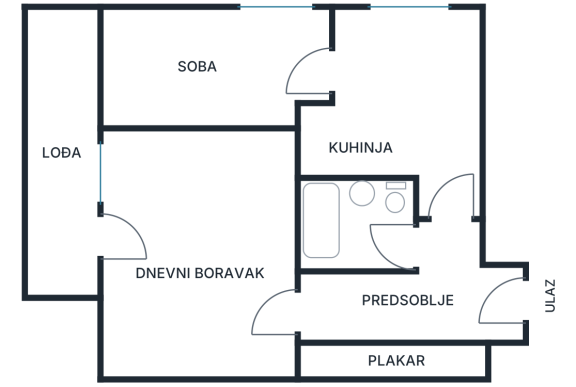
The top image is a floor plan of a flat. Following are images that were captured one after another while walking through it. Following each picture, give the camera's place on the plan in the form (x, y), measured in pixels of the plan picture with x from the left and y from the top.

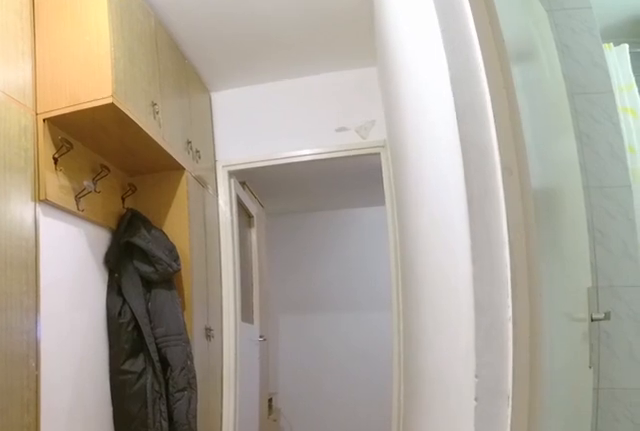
(455, 304)
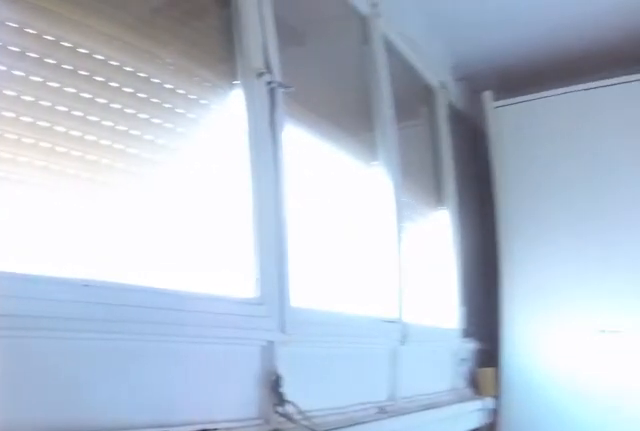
(75, 258)
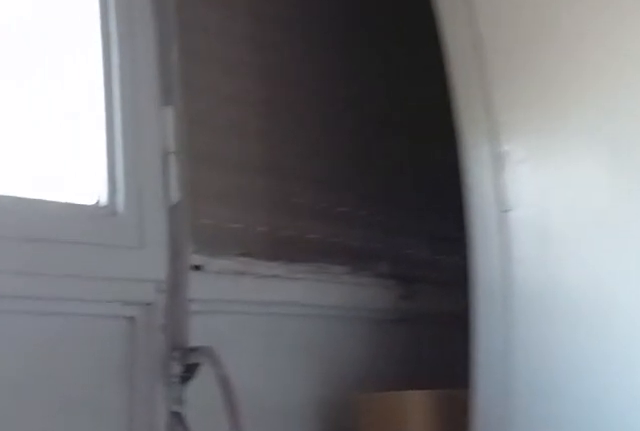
(67, 67)
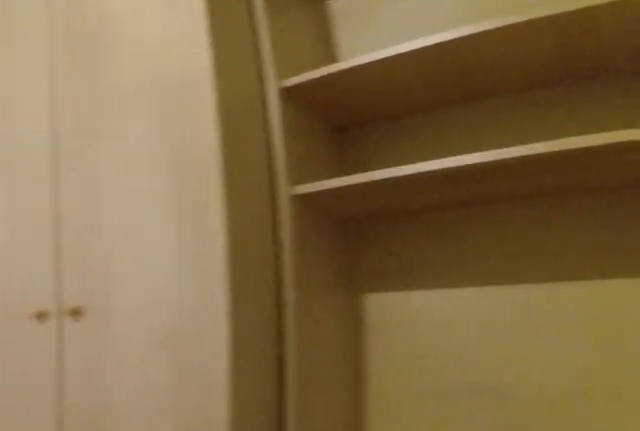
(139, 278)
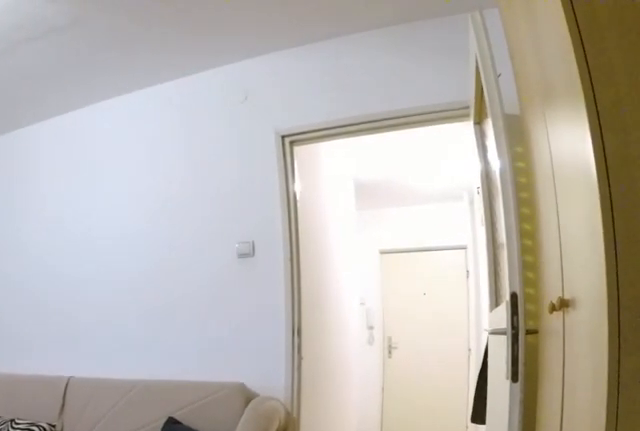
(135, 339)
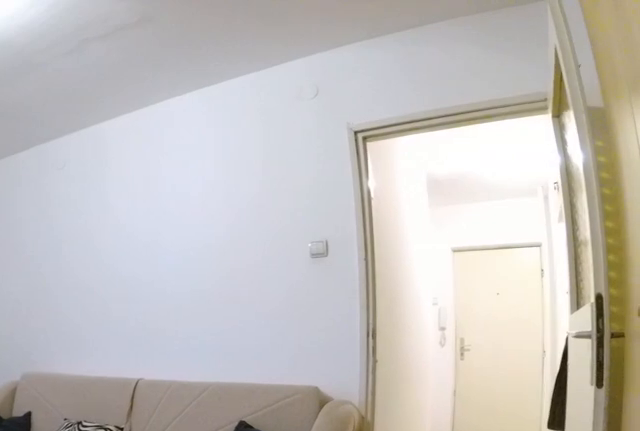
(167, 340)
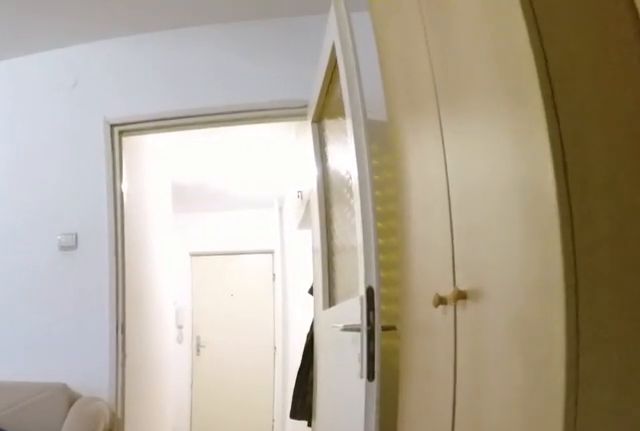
(201, 334)
